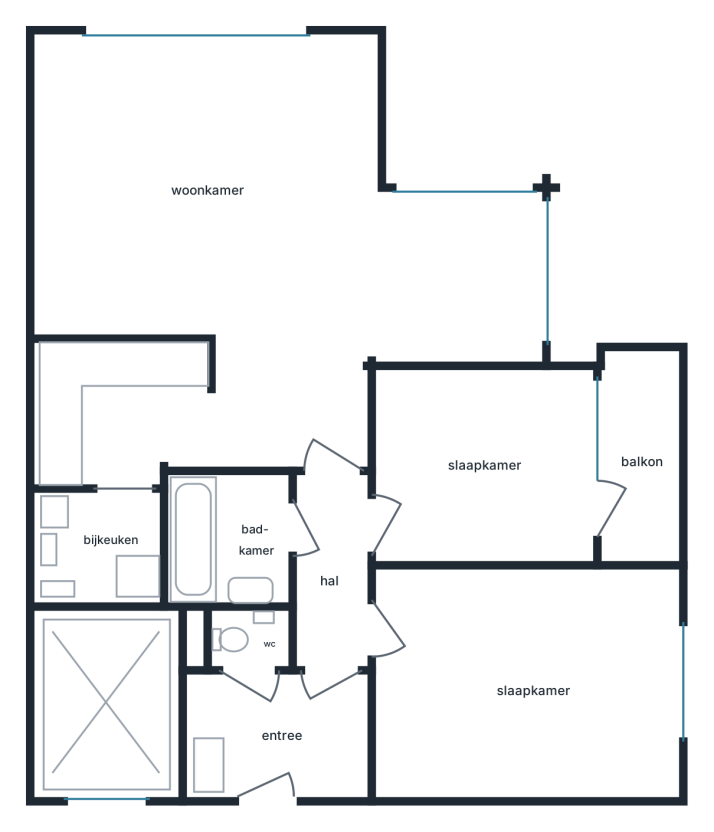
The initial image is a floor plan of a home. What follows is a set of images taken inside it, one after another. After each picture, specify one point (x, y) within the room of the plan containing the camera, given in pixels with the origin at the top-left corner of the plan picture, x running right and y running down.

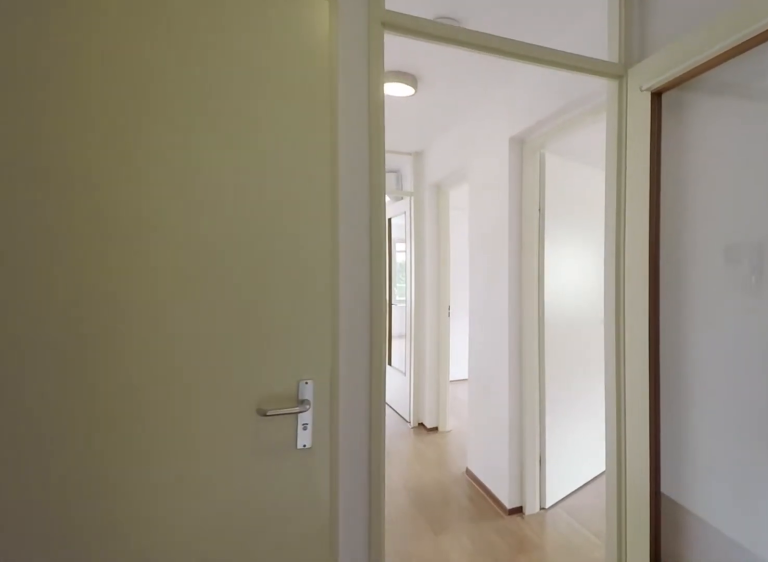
(306, 664)
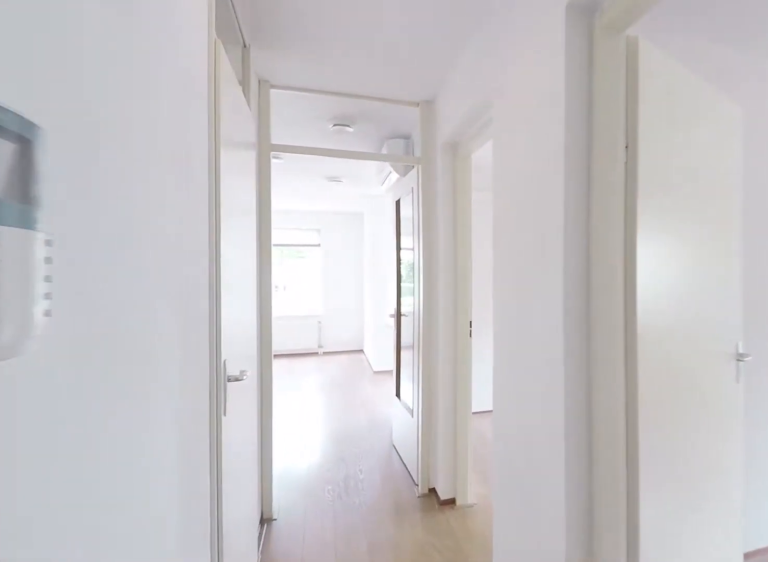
(306, 664)
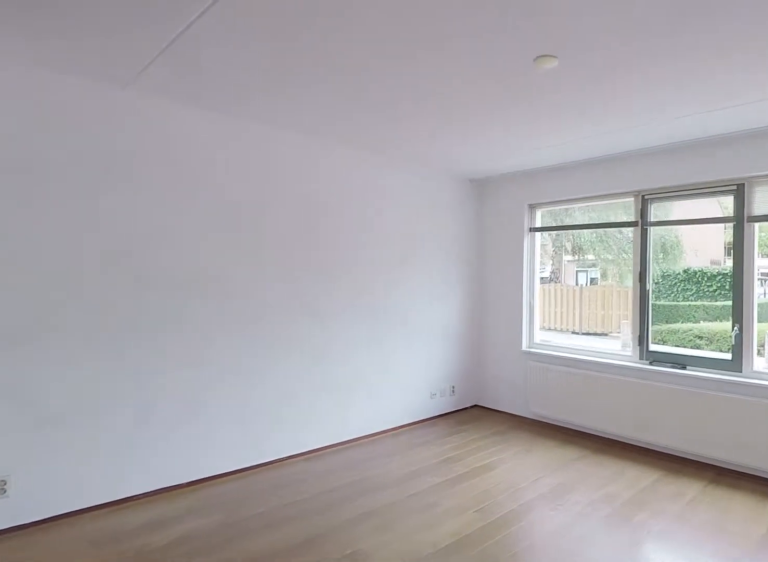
(197, 88)
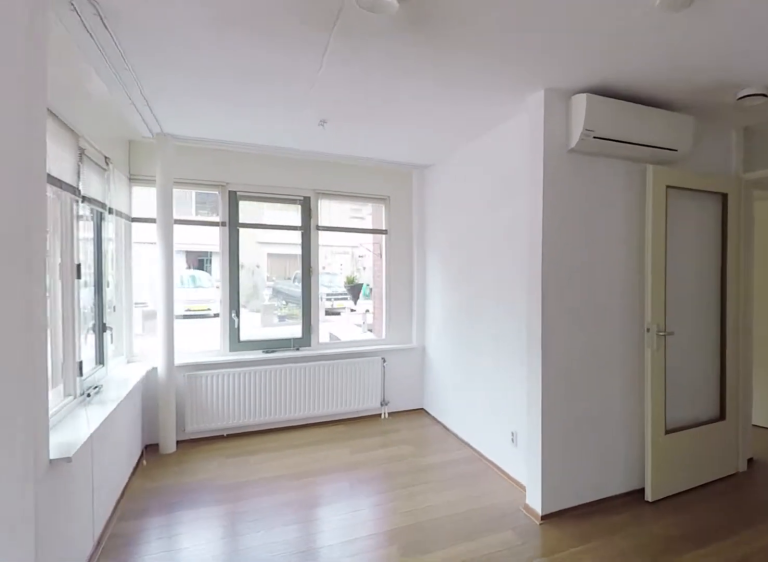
(264, 216)
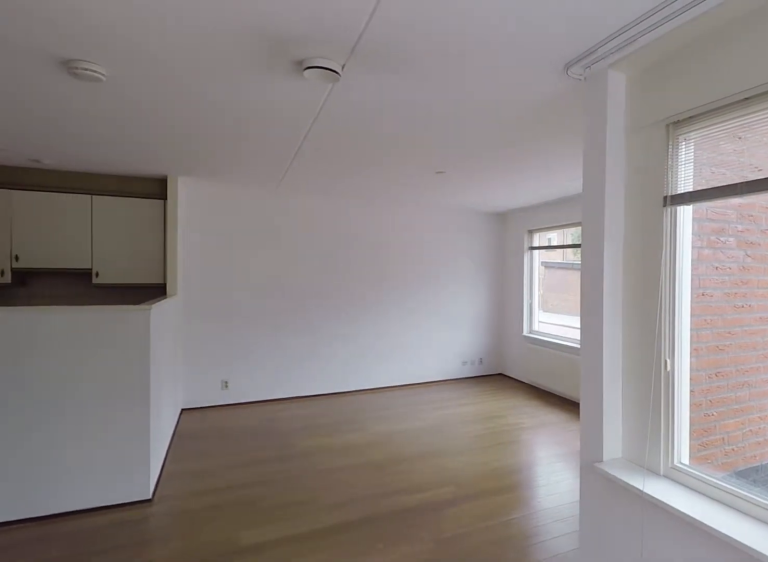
(264, 219)
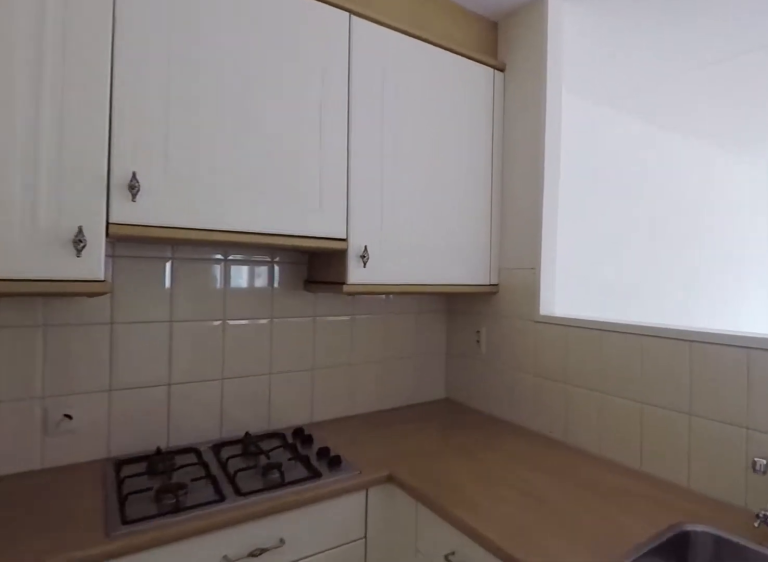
(97, 392)
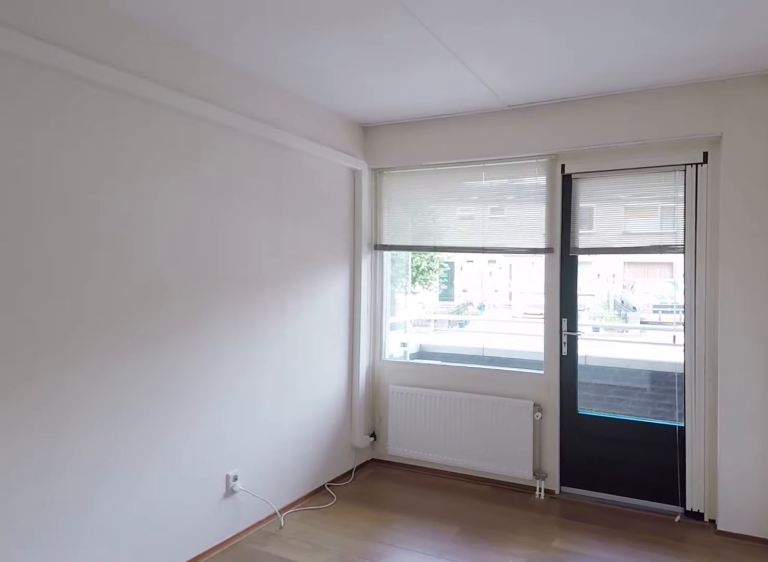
(482, 467)
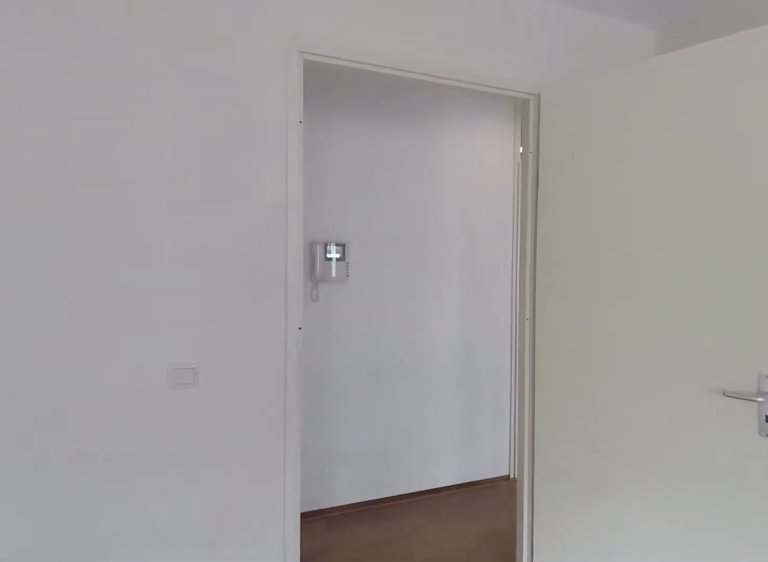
(536, 687)
